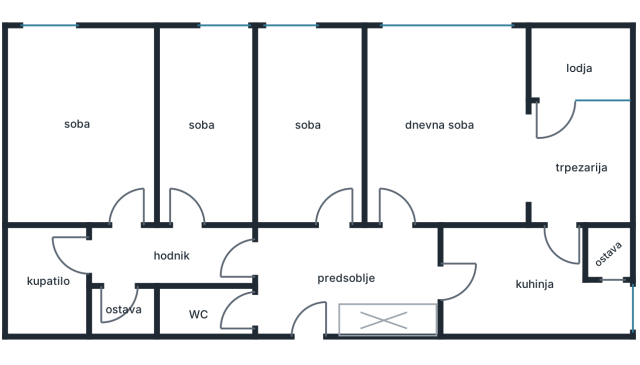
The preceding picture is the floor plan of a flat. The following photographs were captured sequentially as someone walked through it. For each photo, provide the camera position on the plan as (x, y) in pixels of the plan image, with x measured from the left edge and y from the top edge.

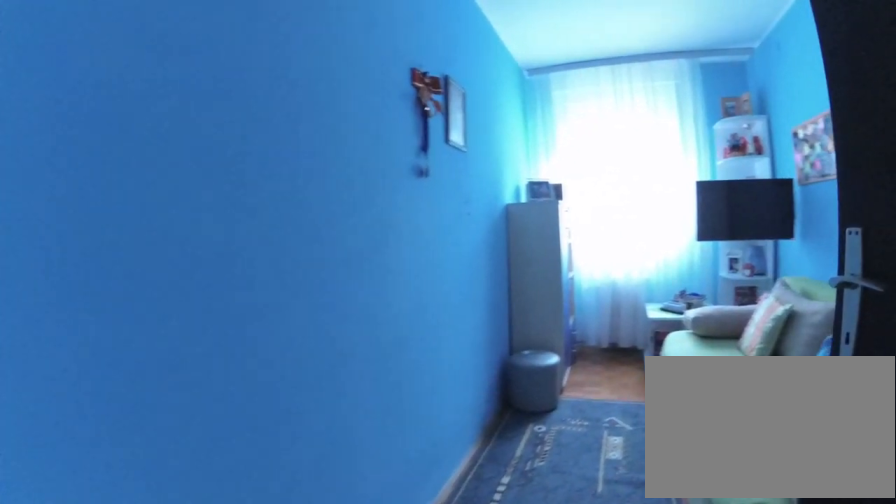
(334, 244)
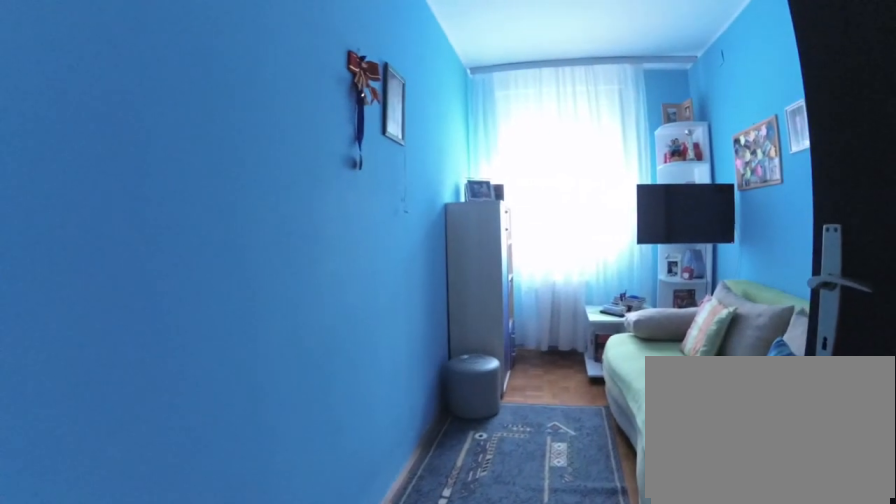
(333, 226)
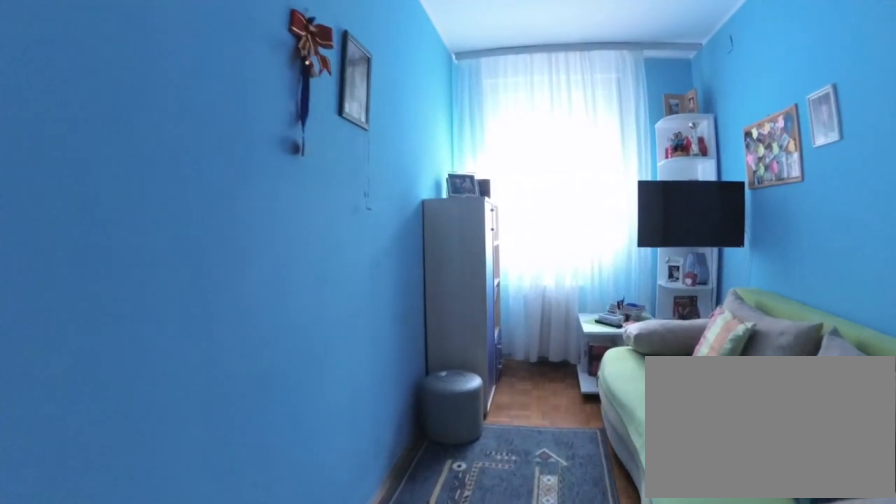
(332, 208)
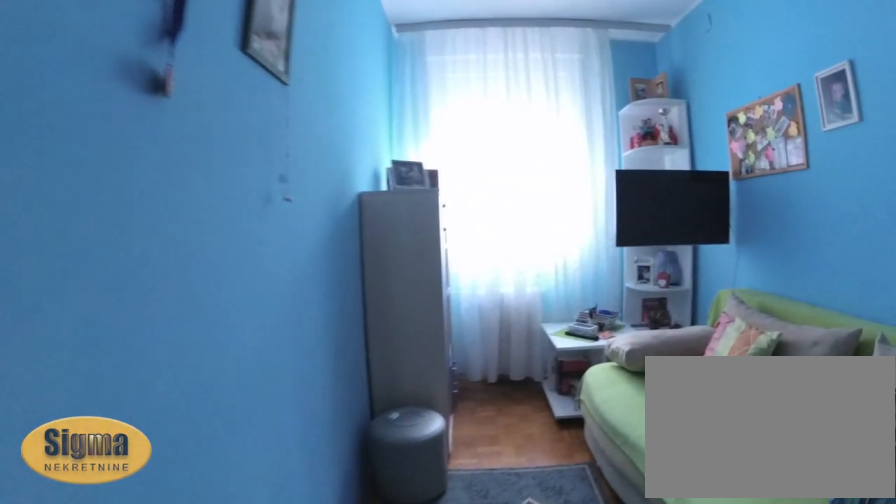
(333, 181)
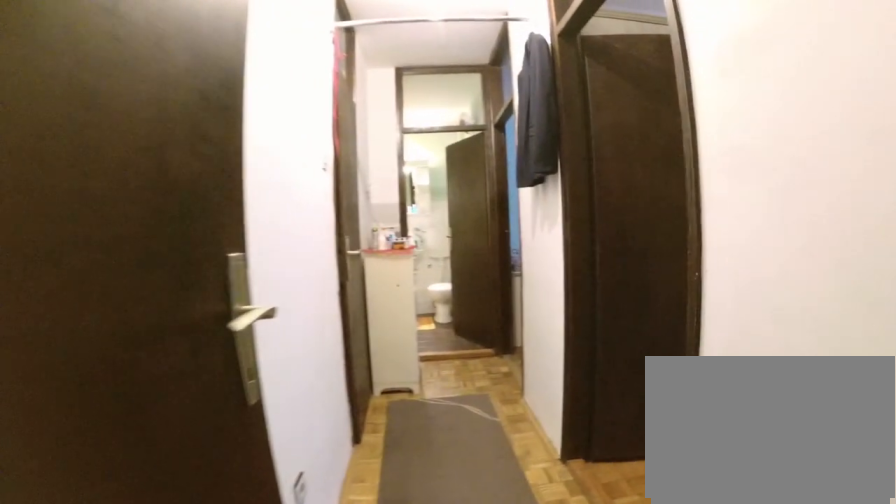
(298, 261)
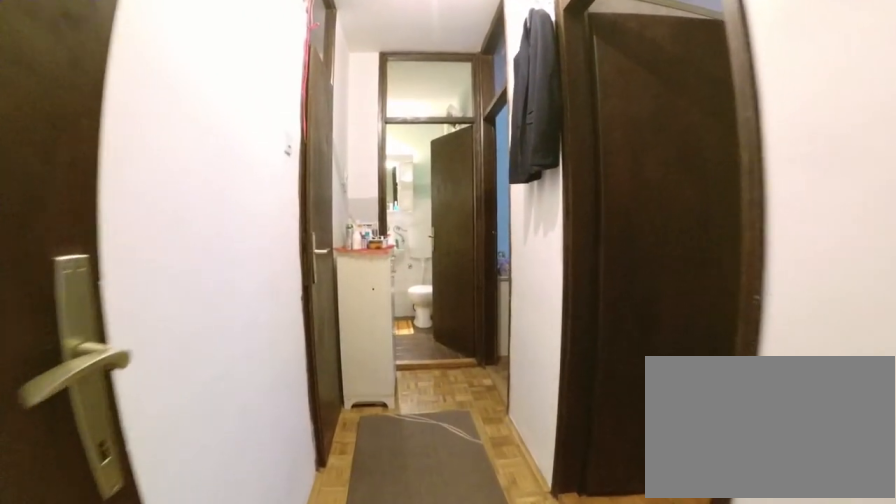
(290, 261)
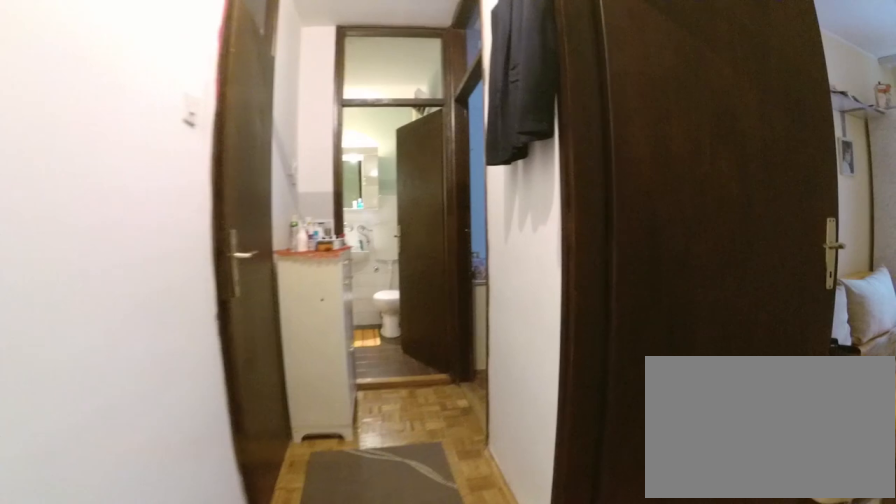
(261, 260)
